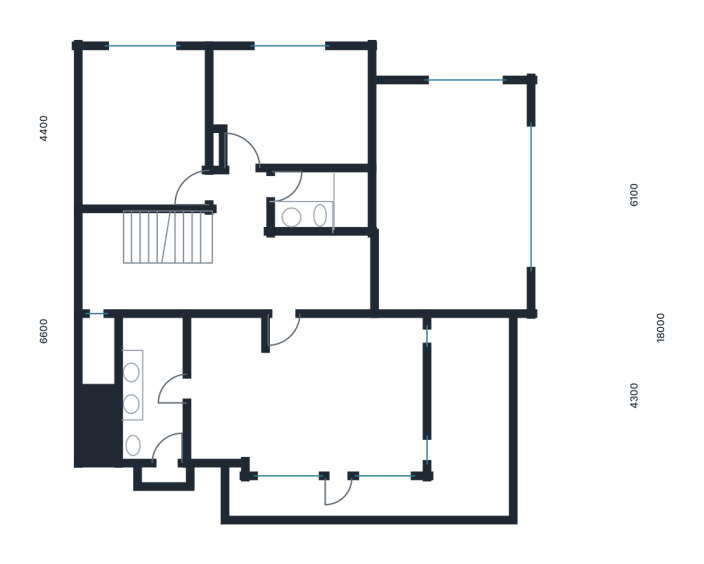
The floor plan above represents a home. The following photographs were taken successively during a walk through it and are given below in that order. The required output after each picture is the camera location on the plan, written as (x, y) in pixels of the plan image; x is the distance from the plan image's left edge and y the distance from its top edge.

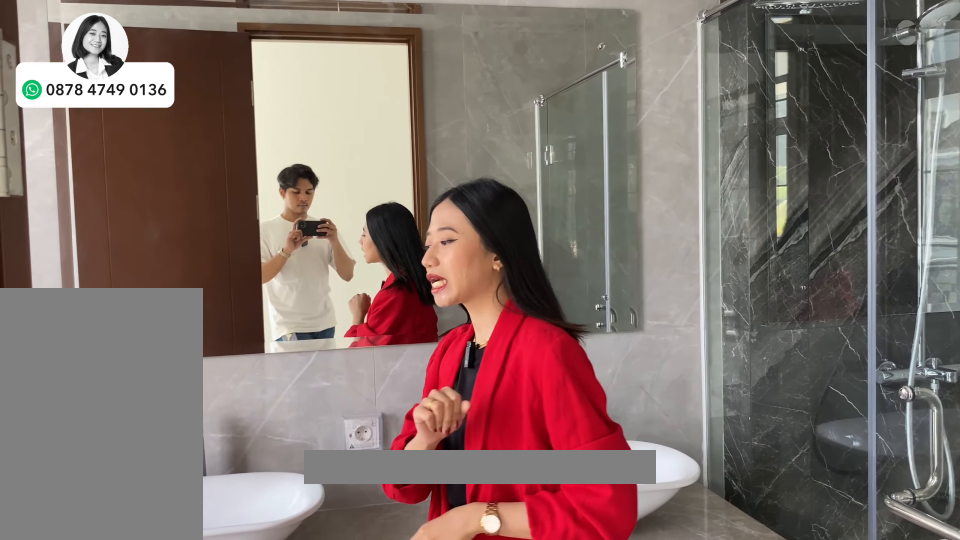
(162, 380)
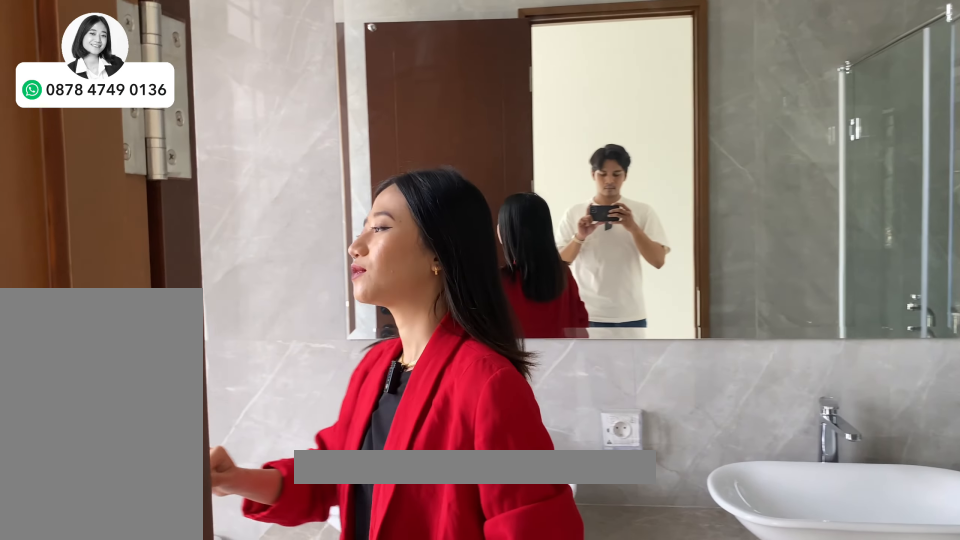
(162, 380)
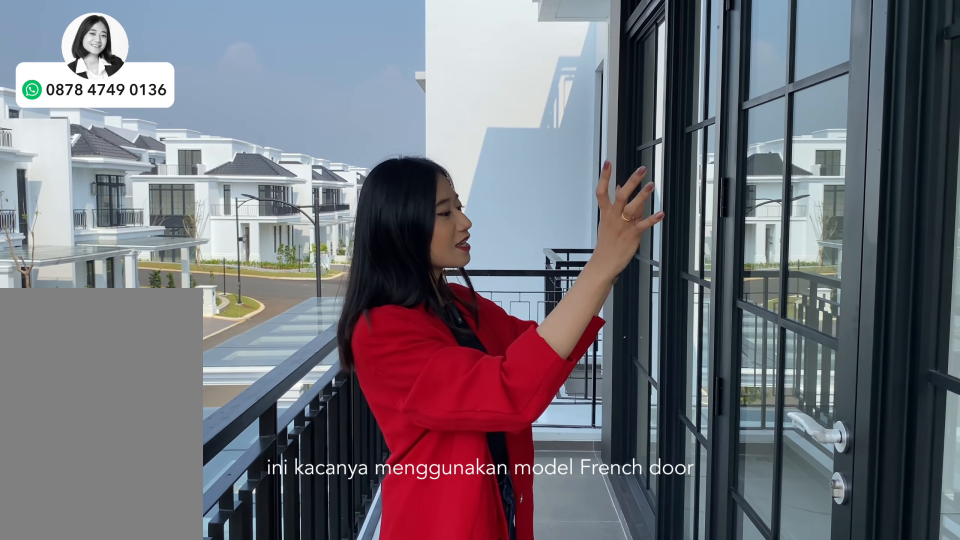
(369, 501)
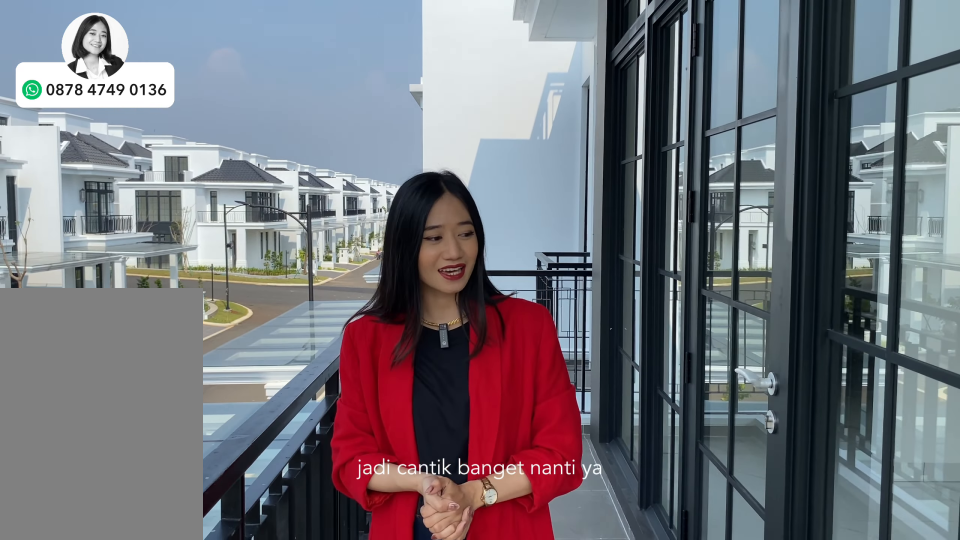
(369, 501)
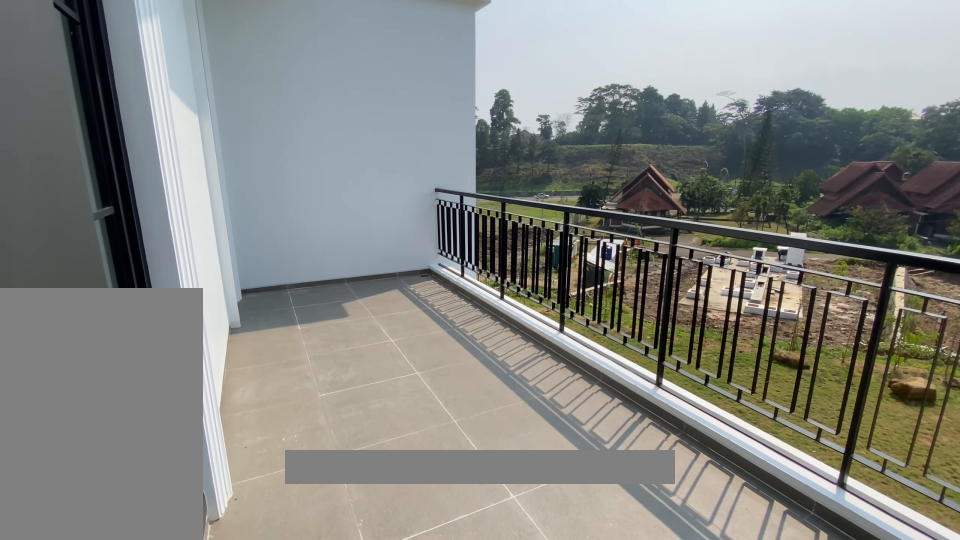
(479, 405)
